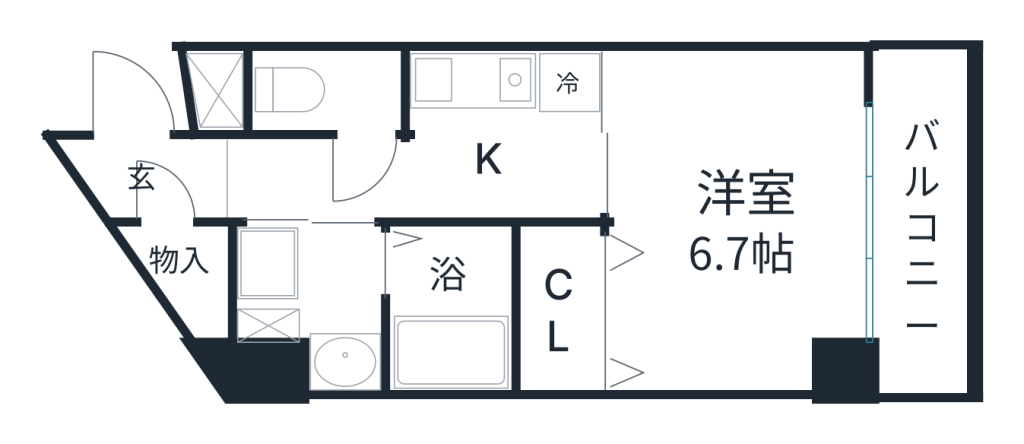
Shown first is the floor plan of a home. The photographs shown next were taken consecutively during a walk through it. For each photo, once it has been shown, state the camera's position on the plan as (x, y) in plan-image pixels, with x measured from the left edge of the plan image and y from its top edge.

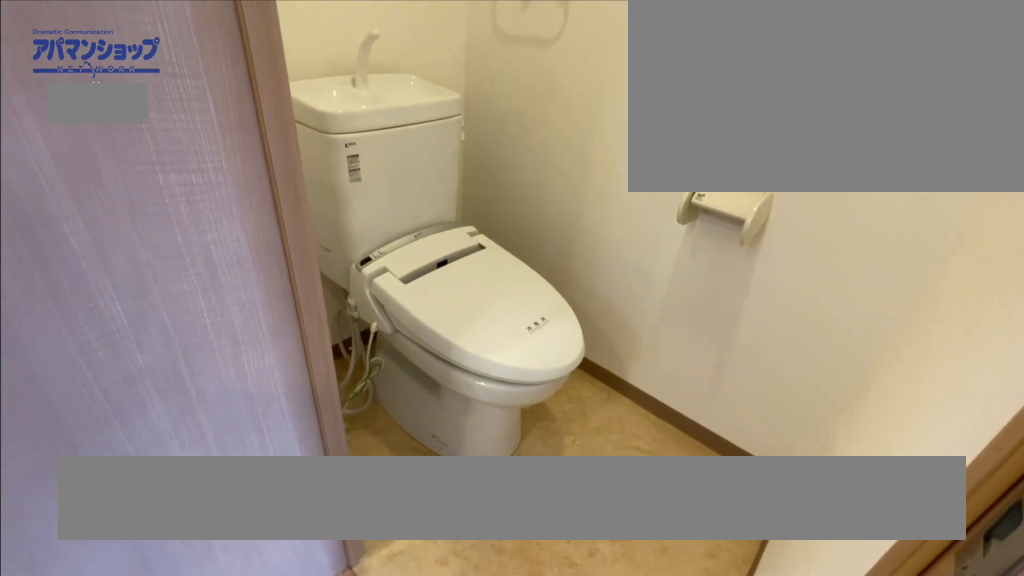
(405, 154)
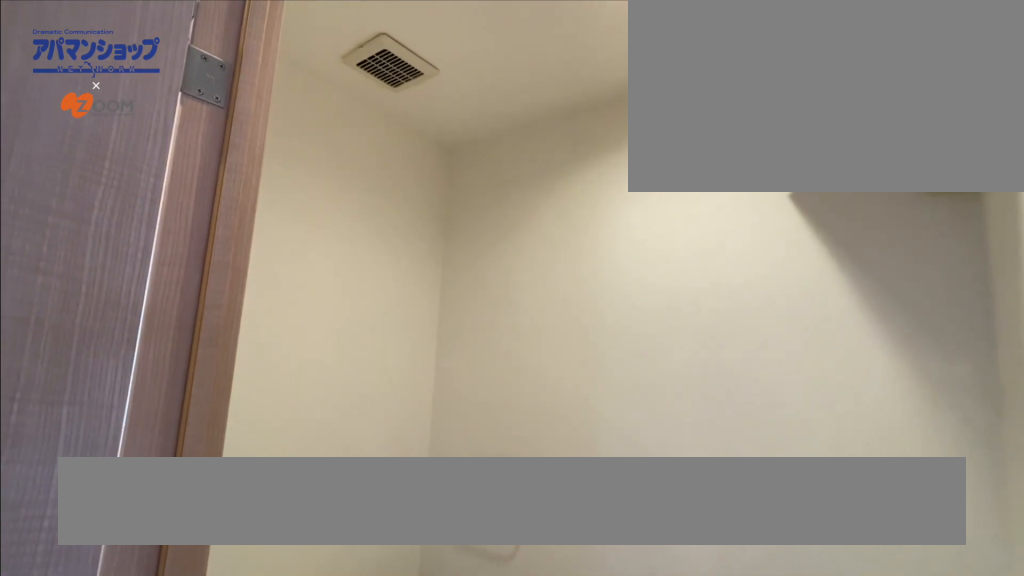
(405, 154)
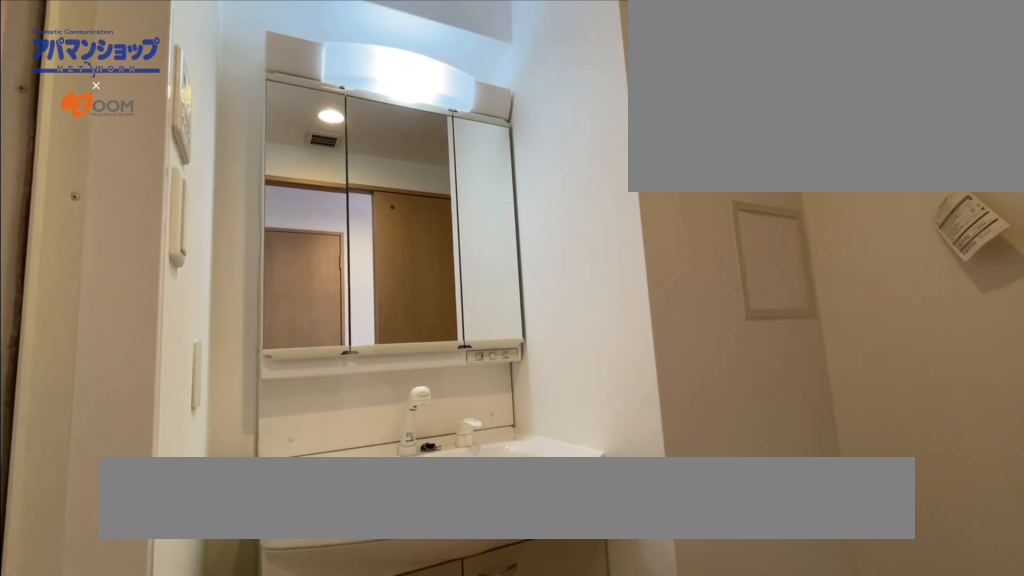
(342, 178)
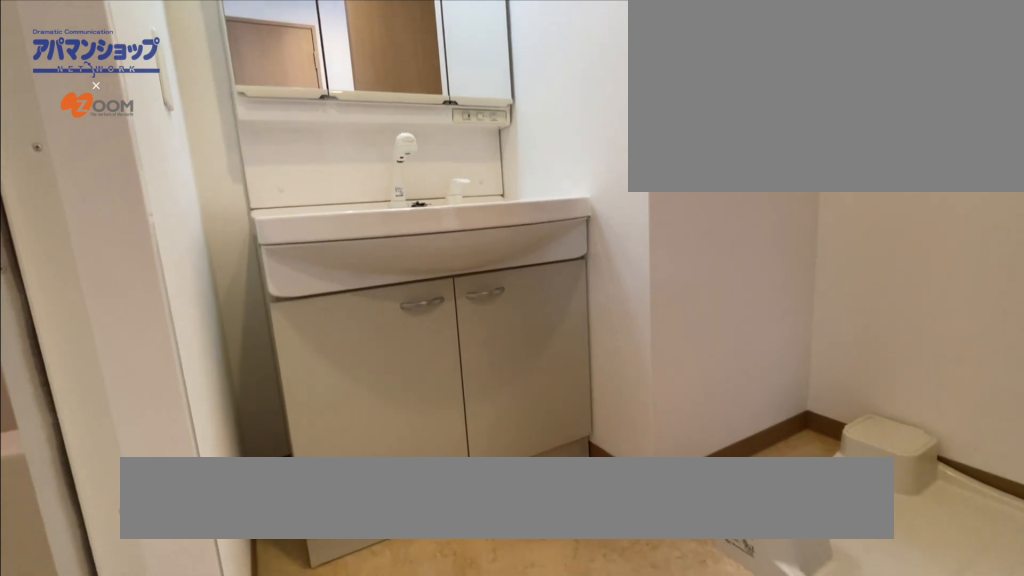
(342, 178)
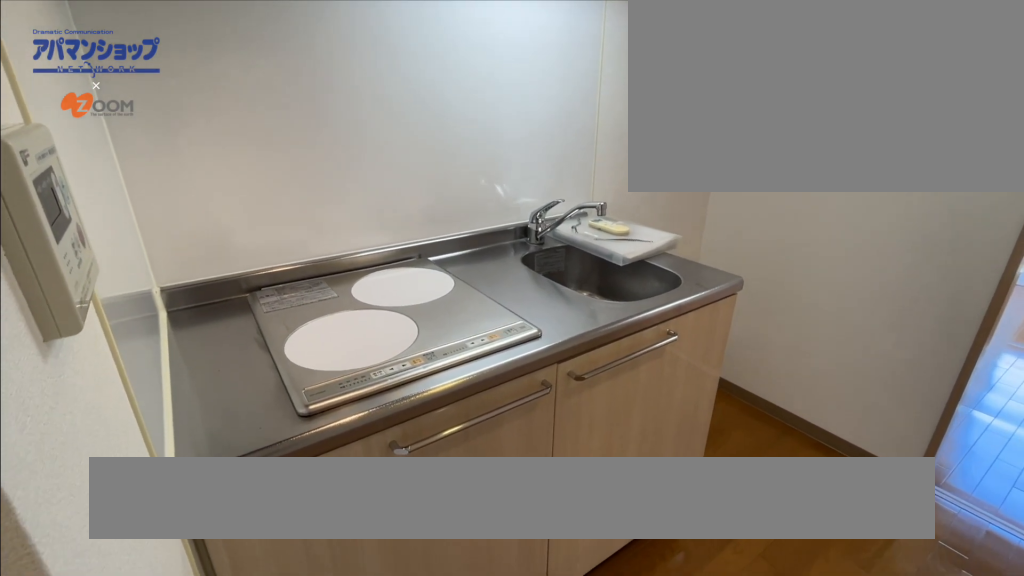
(411, 174)
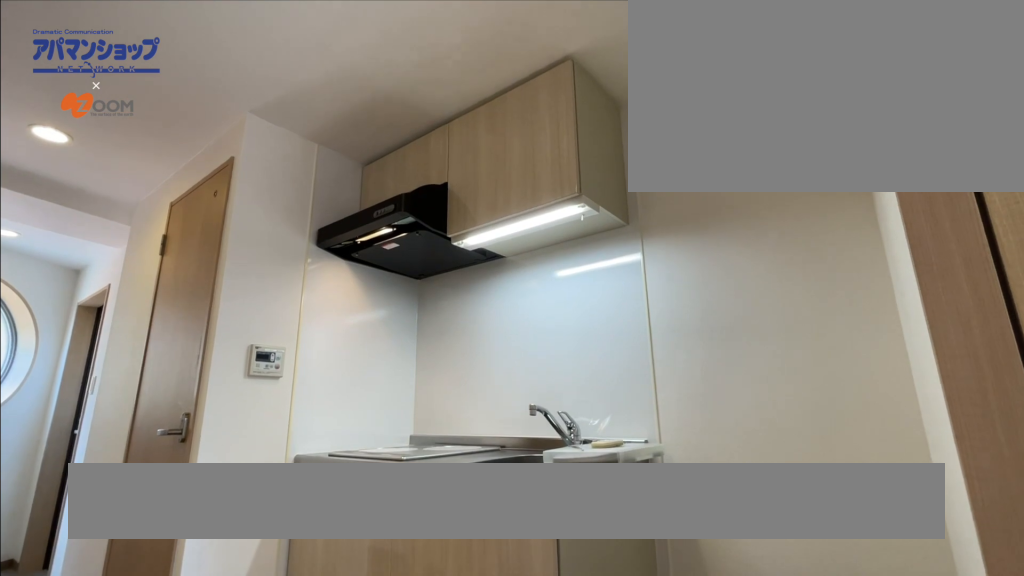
(638, 185)
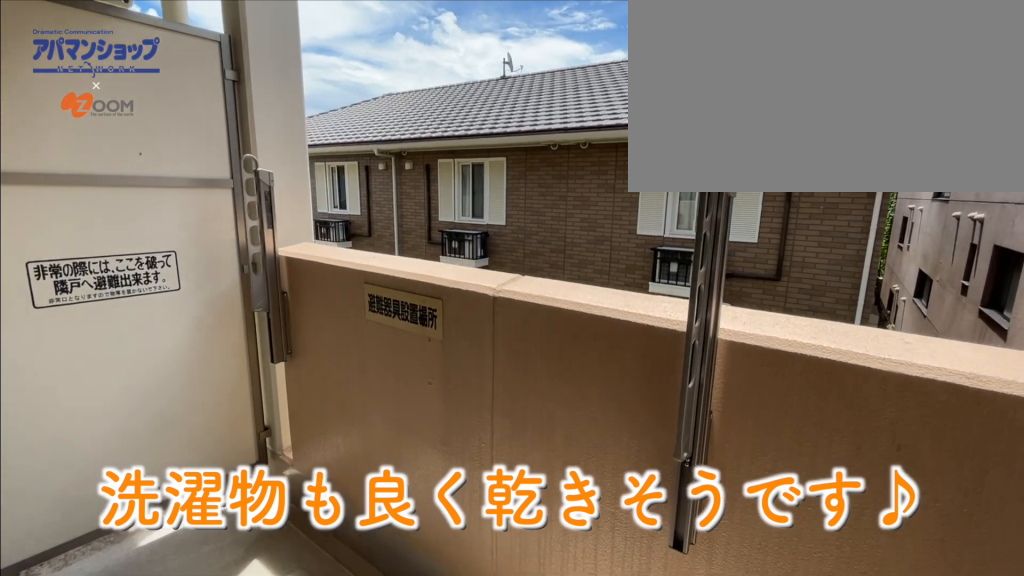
(843, 243)
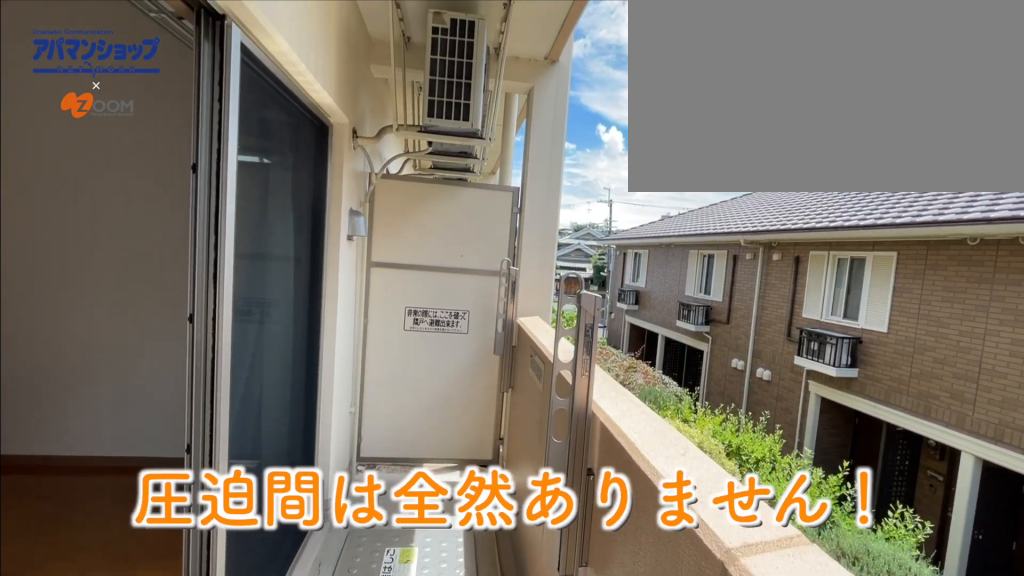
(932, 356)
